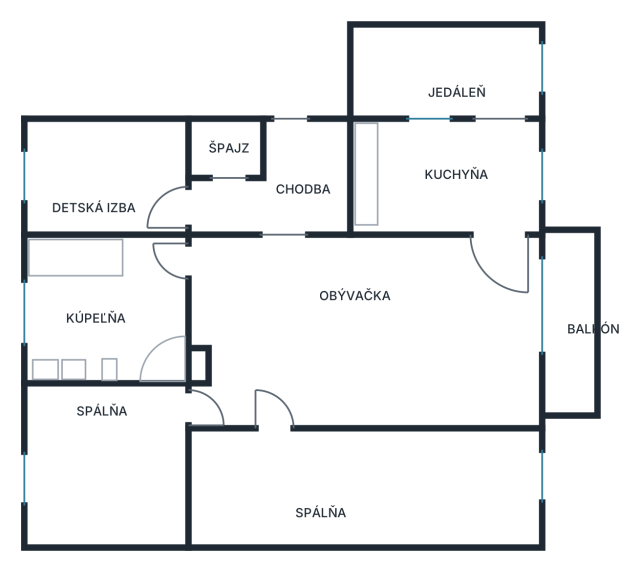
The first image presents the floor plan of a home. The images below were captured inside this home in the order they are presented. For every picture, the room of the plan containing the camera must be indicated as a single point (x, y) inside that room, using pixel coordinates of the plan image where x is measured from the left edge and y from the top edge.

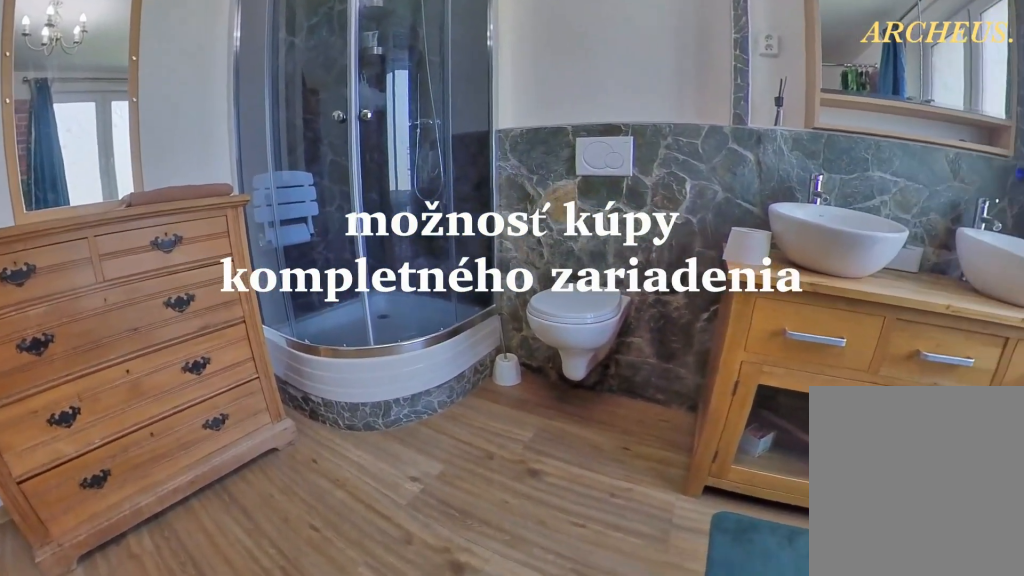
(108, 312)
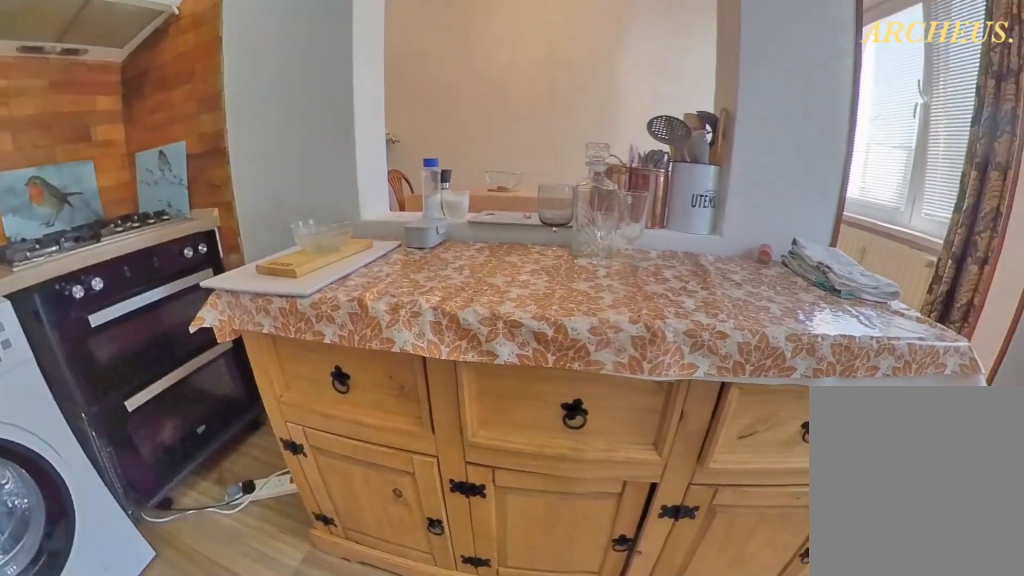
(448, 171)
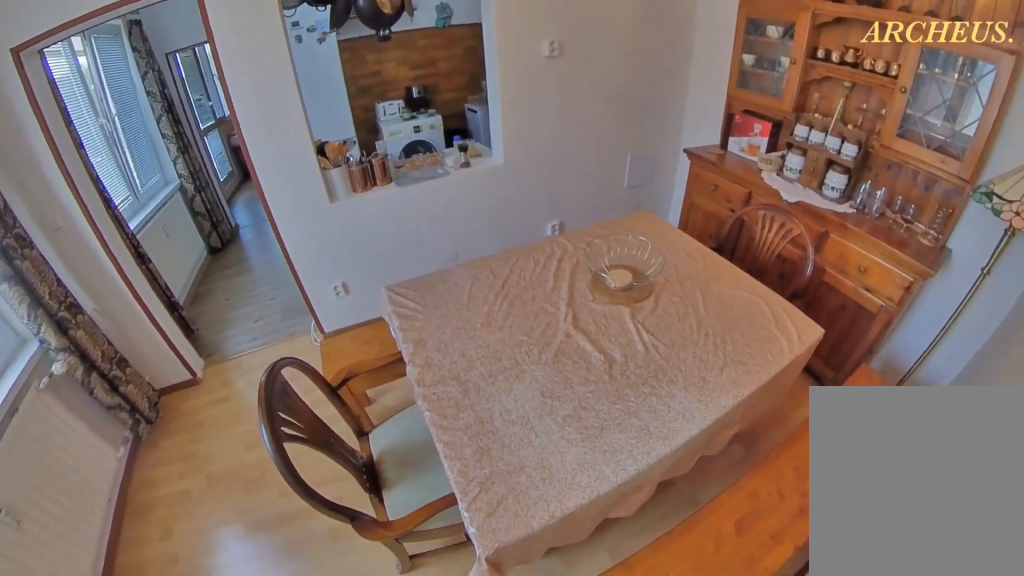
(448, 73)
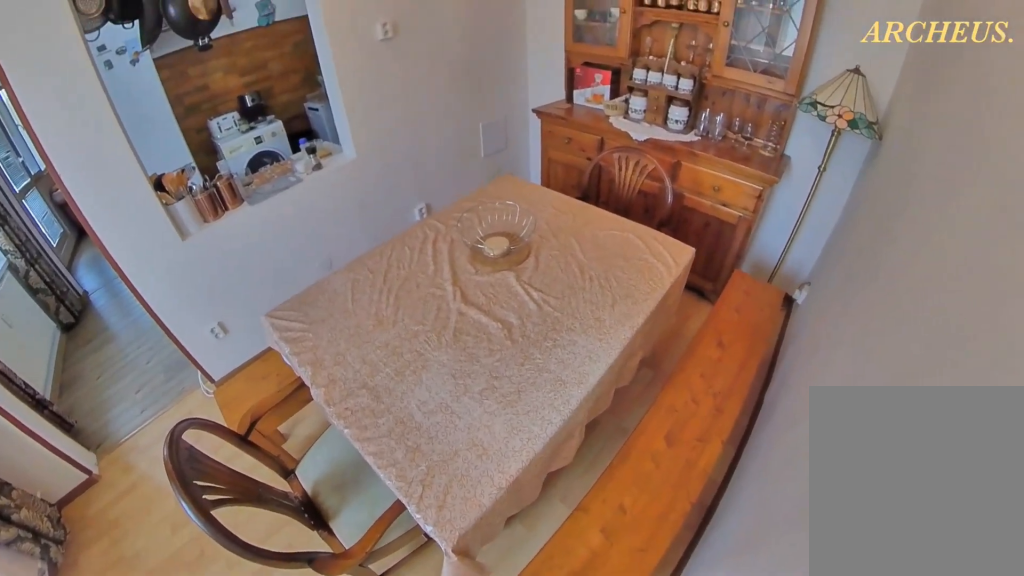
(448, 73)
